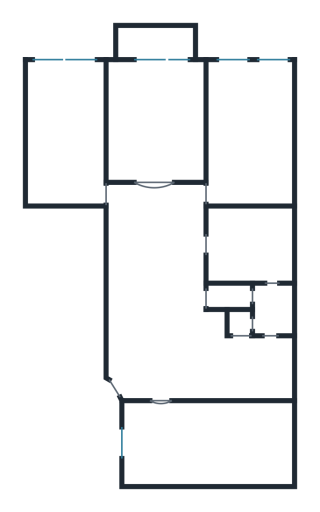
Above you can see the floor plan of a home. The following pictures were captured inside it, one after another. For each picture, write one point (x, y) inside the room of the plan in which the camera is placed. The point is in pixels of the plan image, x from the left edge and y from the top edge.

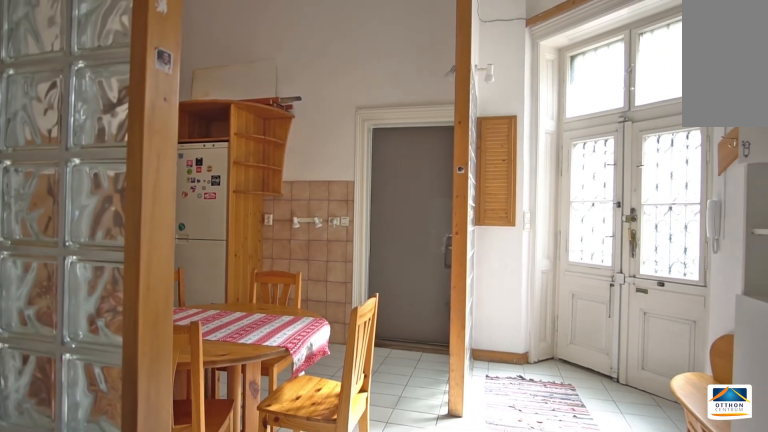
(196, 372)
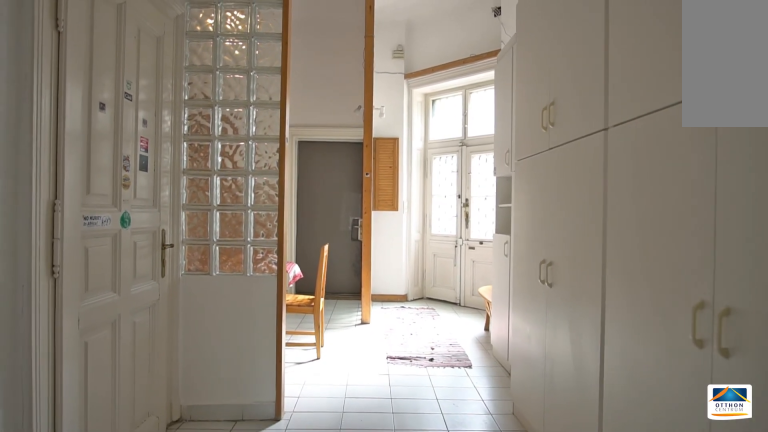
(160, 306)
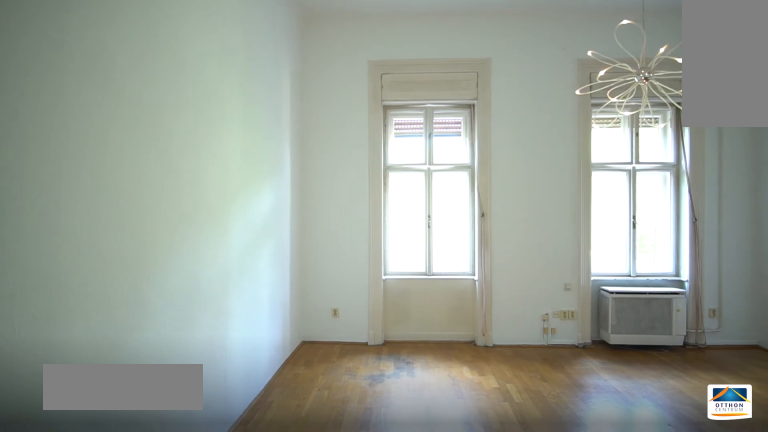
(69, 136)
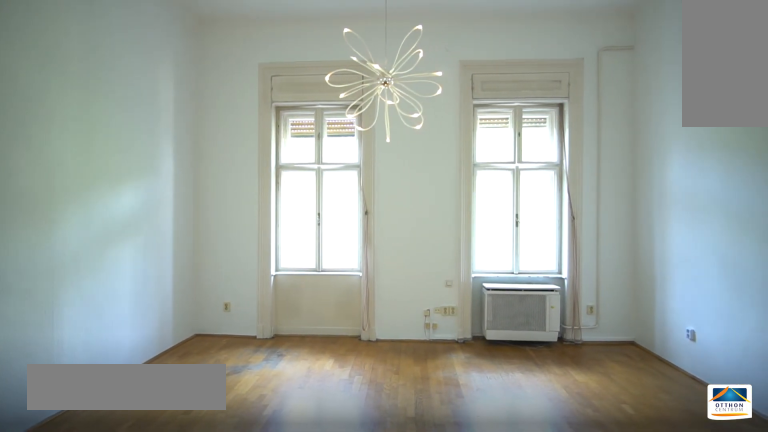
(69, 137)
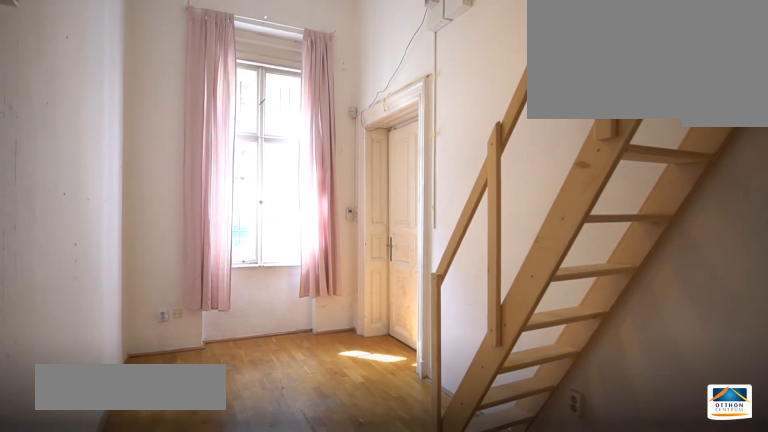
(198, 447)
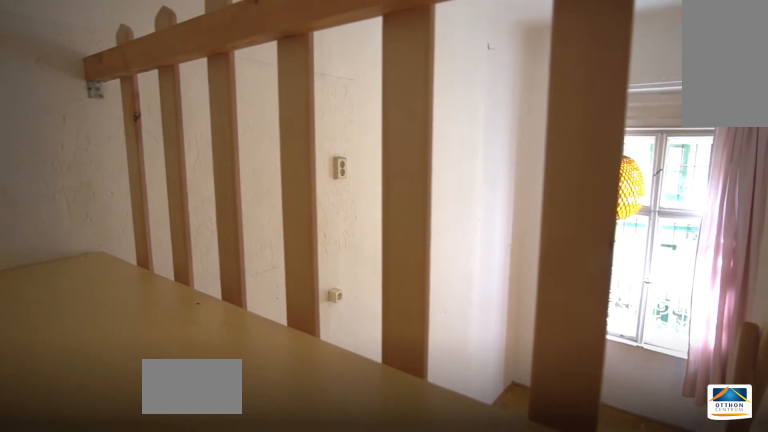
(270, 440)
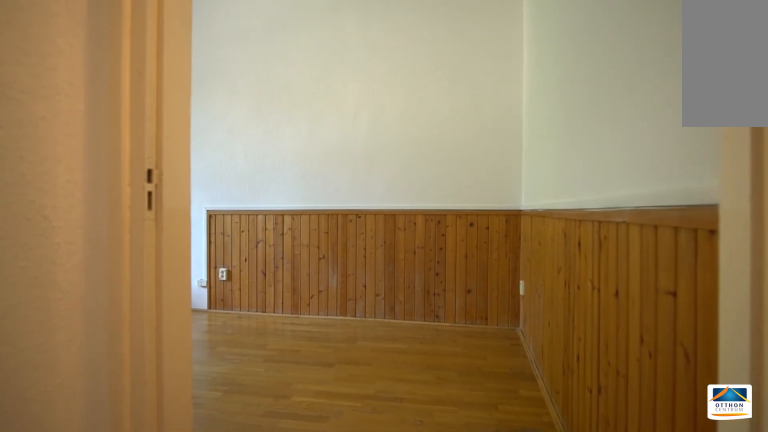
(257, 138)
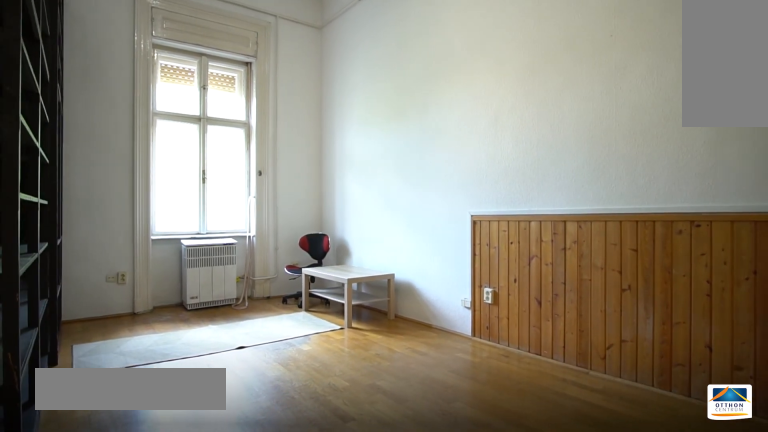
(258, 137)
